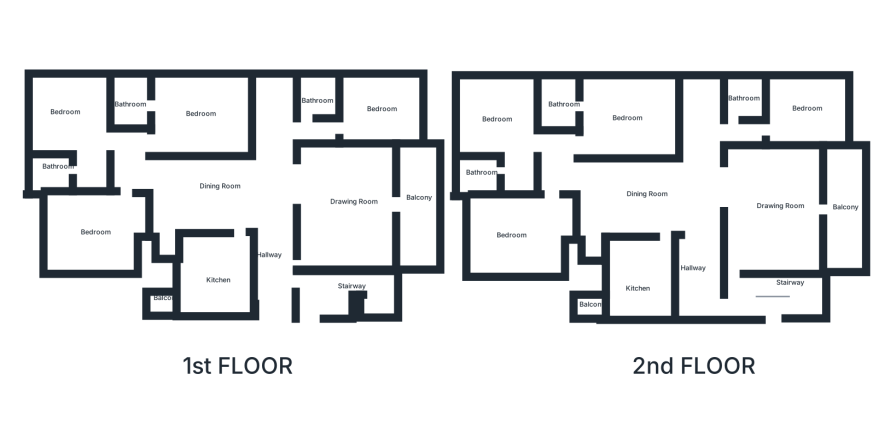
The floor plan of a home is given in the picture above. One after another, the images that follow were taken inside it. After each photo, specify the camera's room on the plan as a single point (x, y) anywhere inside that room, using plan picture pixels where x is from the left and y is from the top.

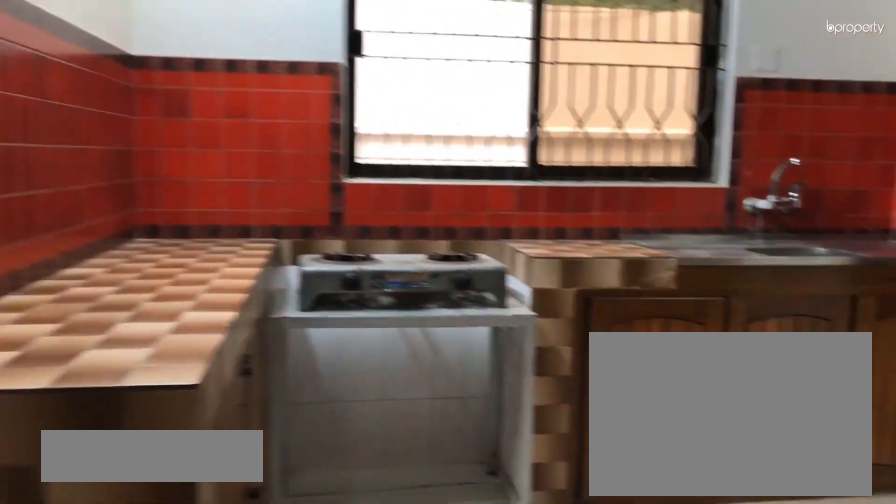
(216, 277)
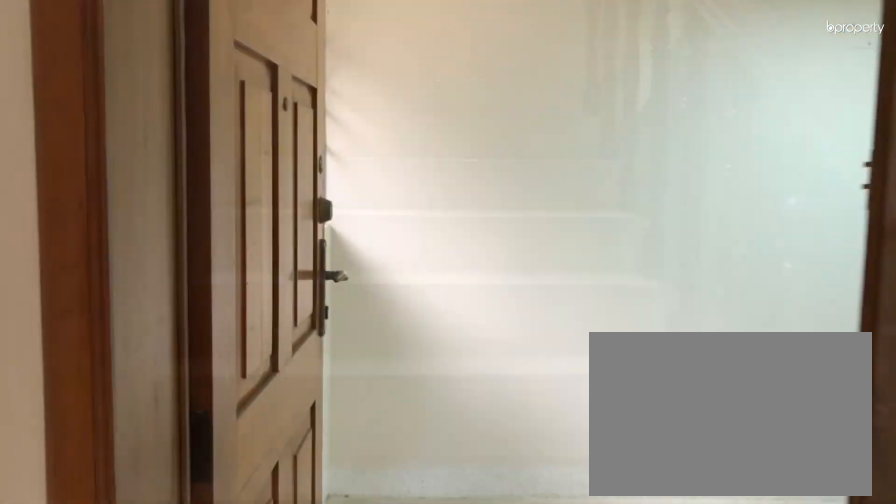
(758, 304)
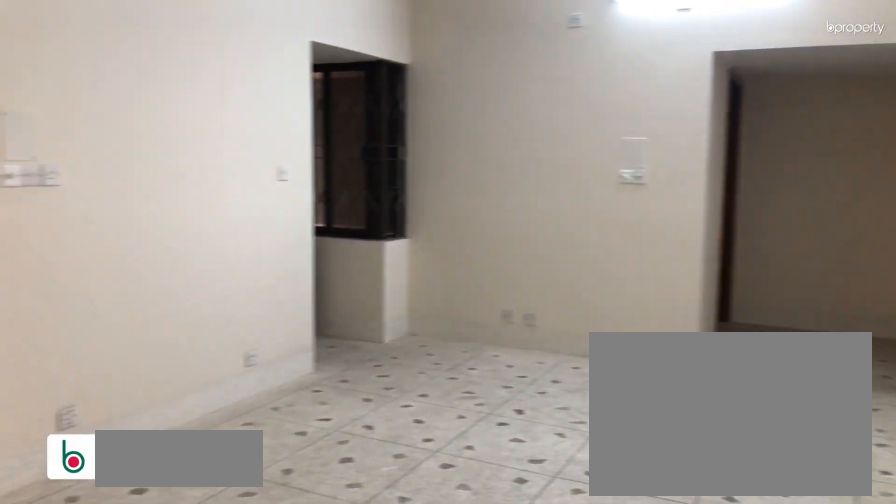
(680, 193)
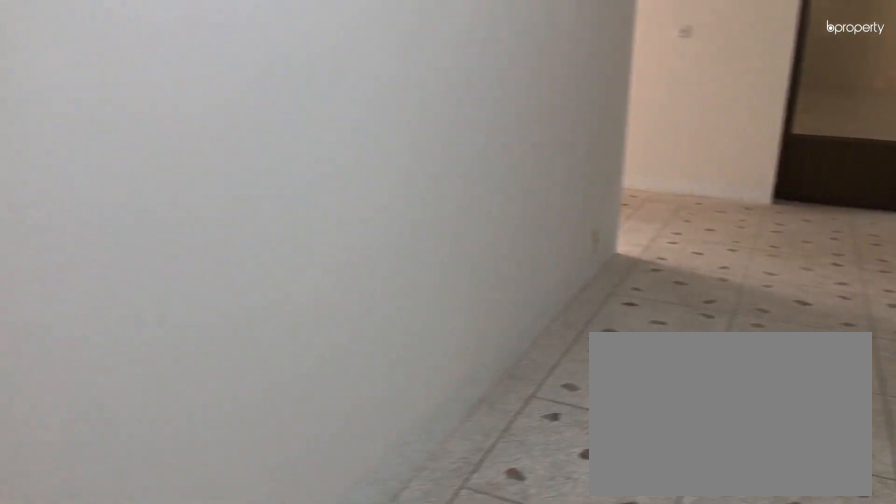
(627, 192)
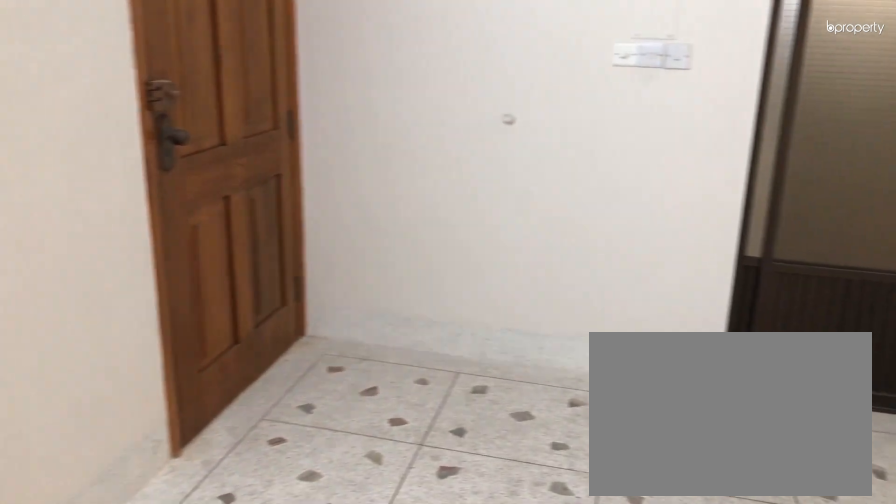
(781, 212)
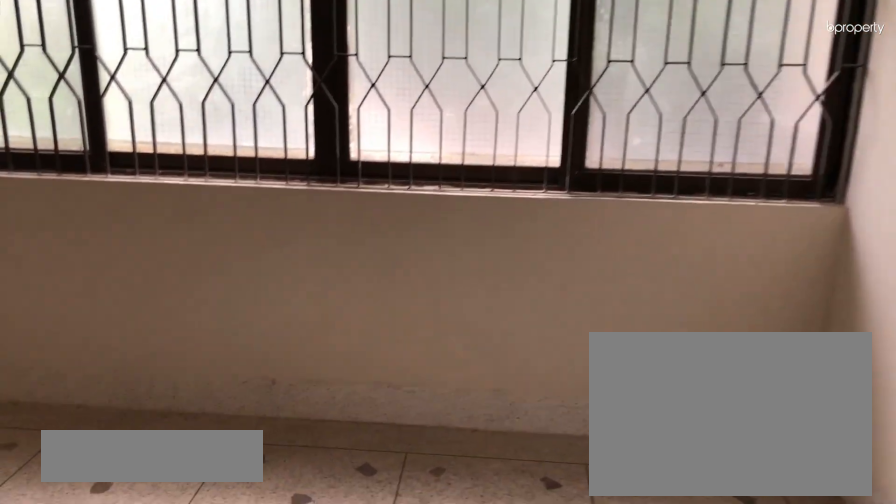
(810, 113)
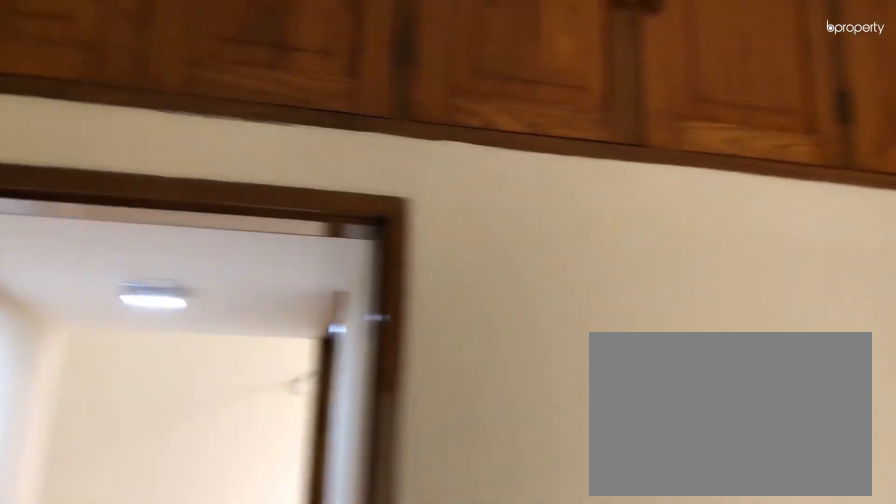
(810, 113)
